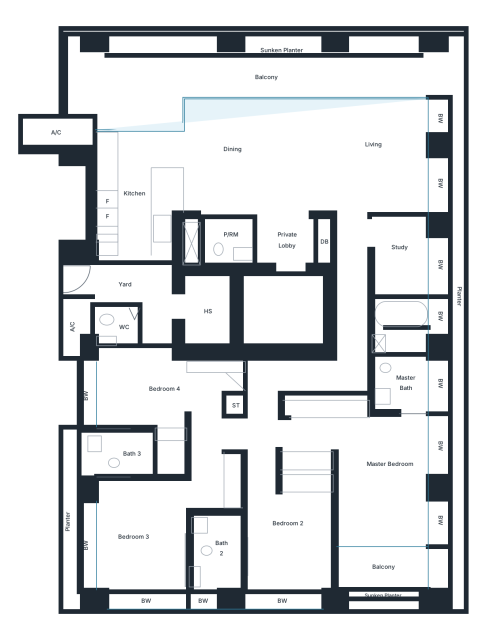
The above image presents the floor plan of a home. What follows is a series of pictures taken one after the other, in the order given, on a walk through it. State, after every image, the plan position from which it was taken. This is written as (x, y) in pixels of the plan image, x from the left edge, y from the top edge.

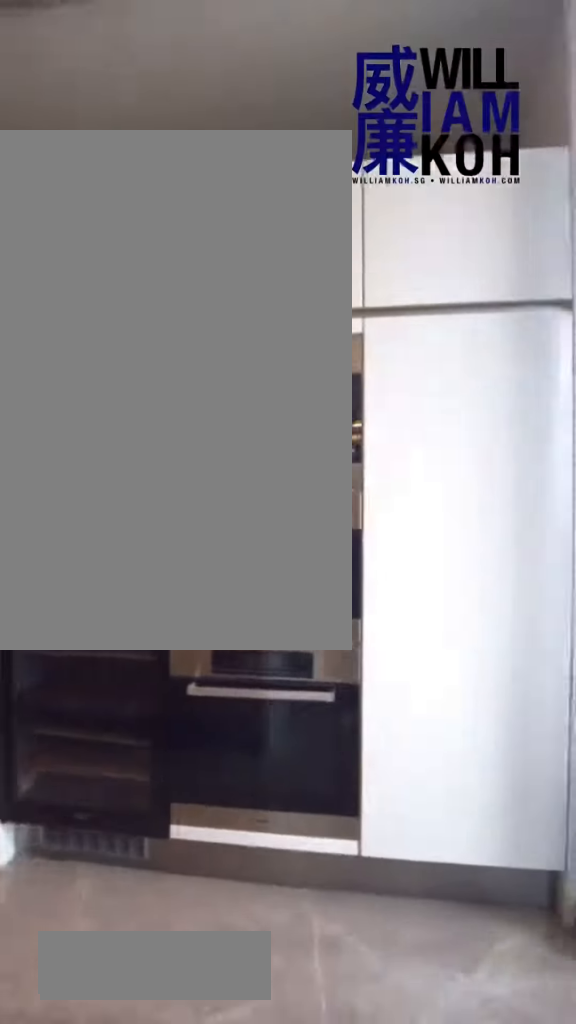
(170, 150)
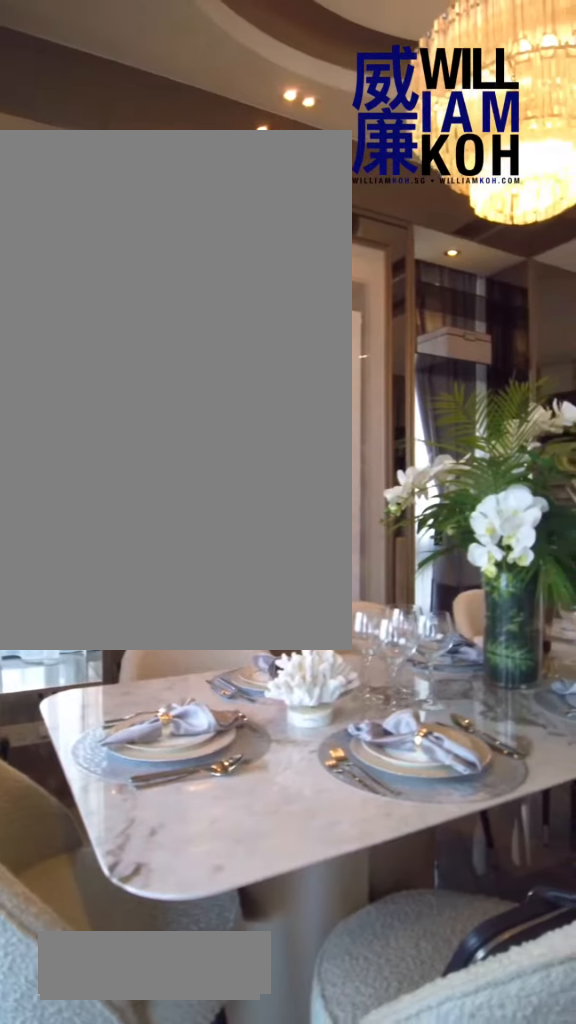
(376, 122)
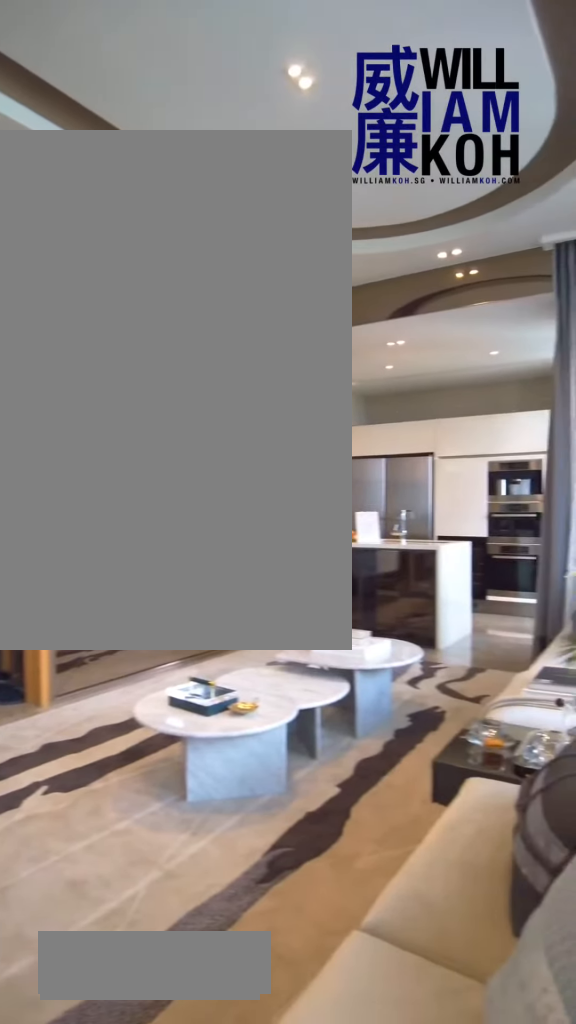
(376, 122)
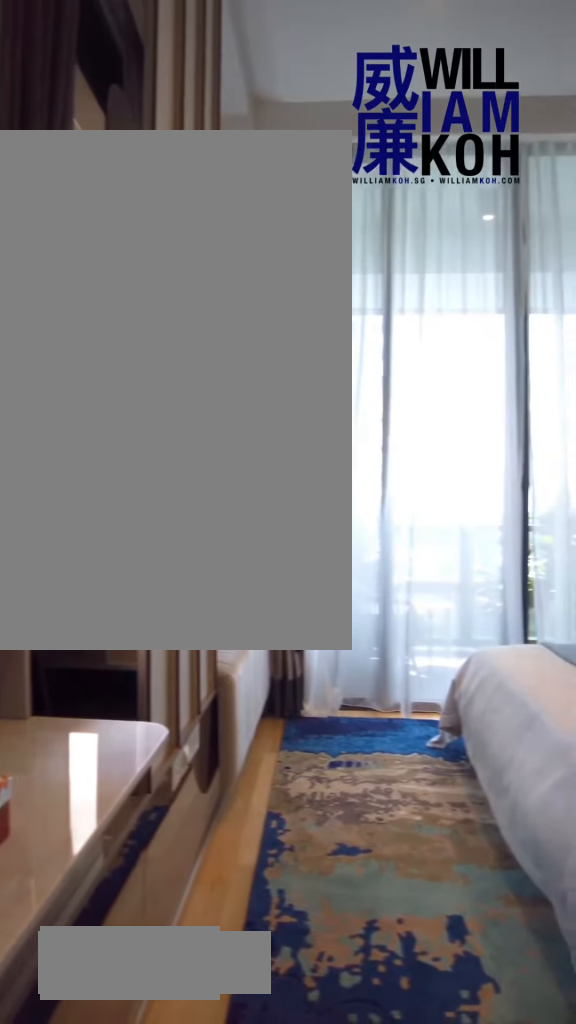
(417, 434)
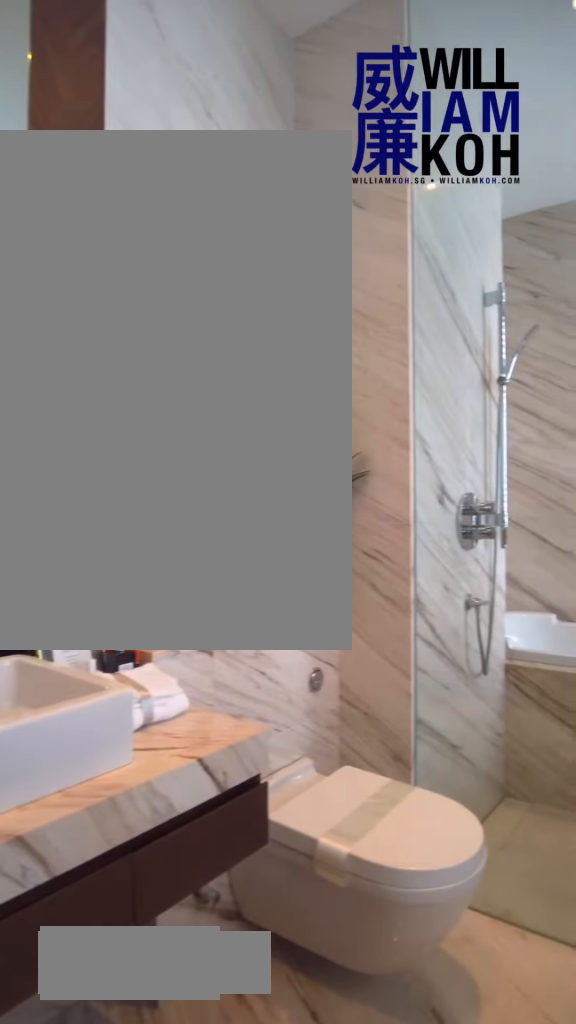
(409, 385)
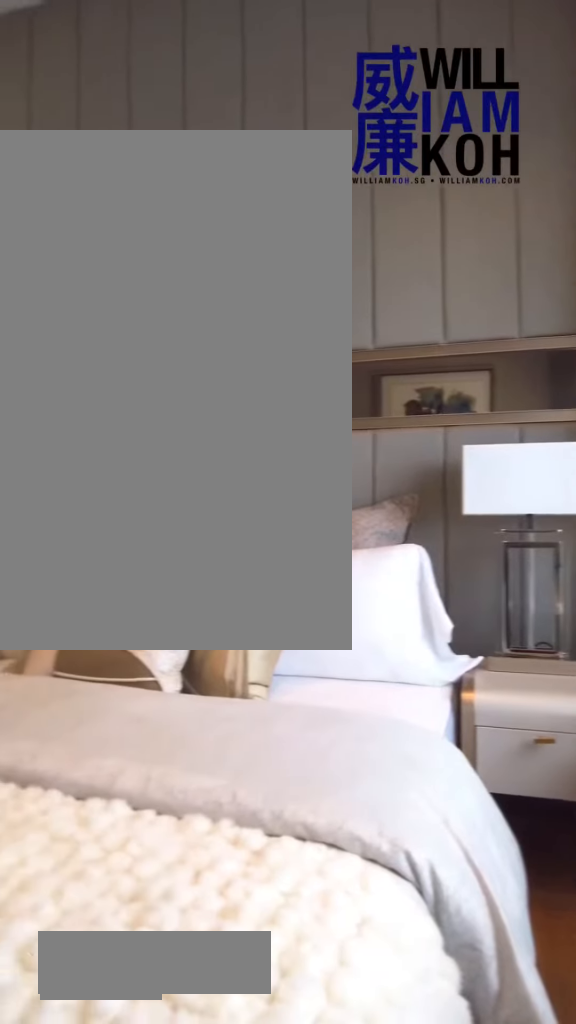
(258, 574)
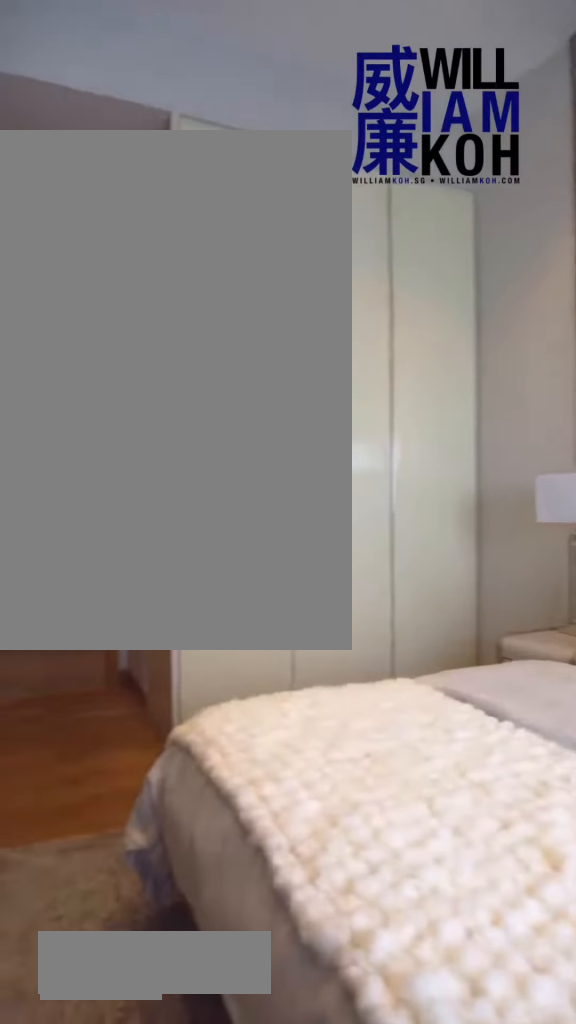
(258, 574)
